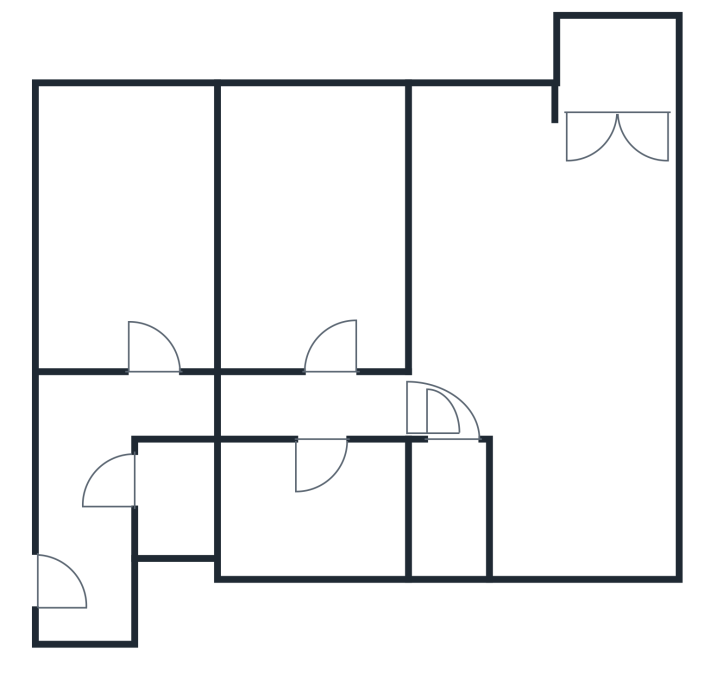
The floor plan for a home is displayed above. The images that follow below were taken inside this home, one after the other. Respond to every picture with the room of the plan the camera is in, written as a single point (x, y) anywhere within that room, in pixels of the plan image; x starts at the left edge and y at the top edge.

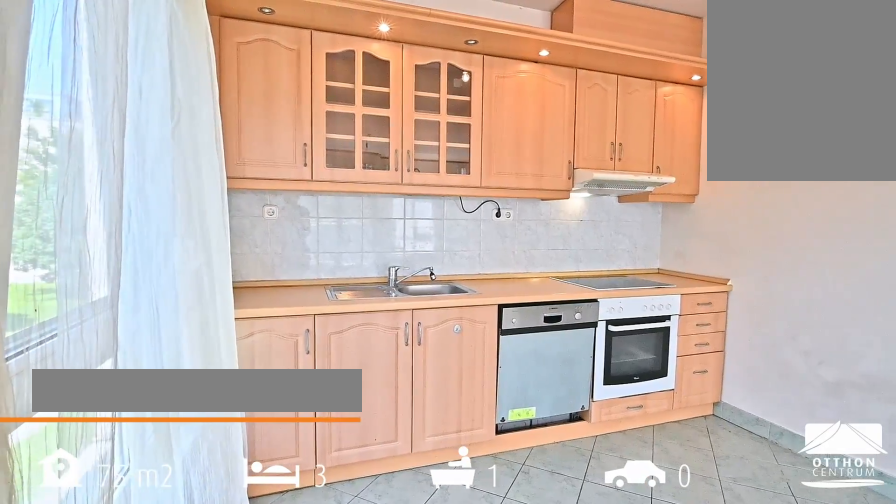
(547, 305)
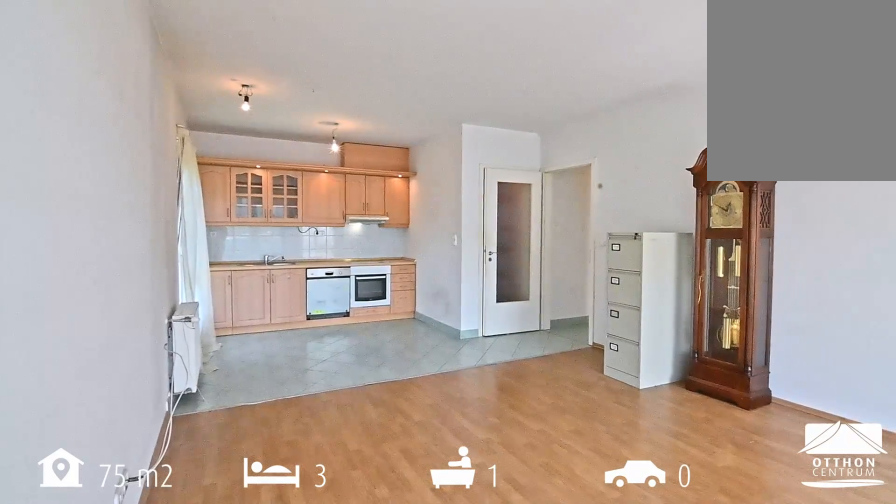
(547, 305)
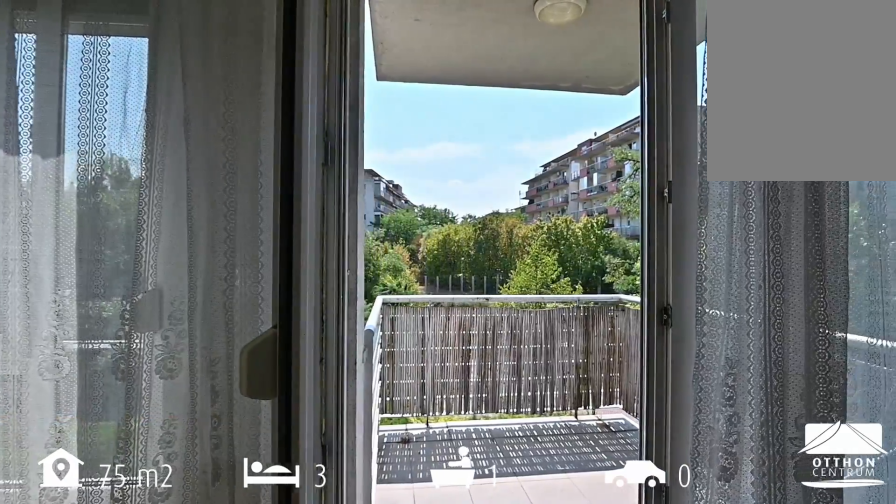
(619, 56)
